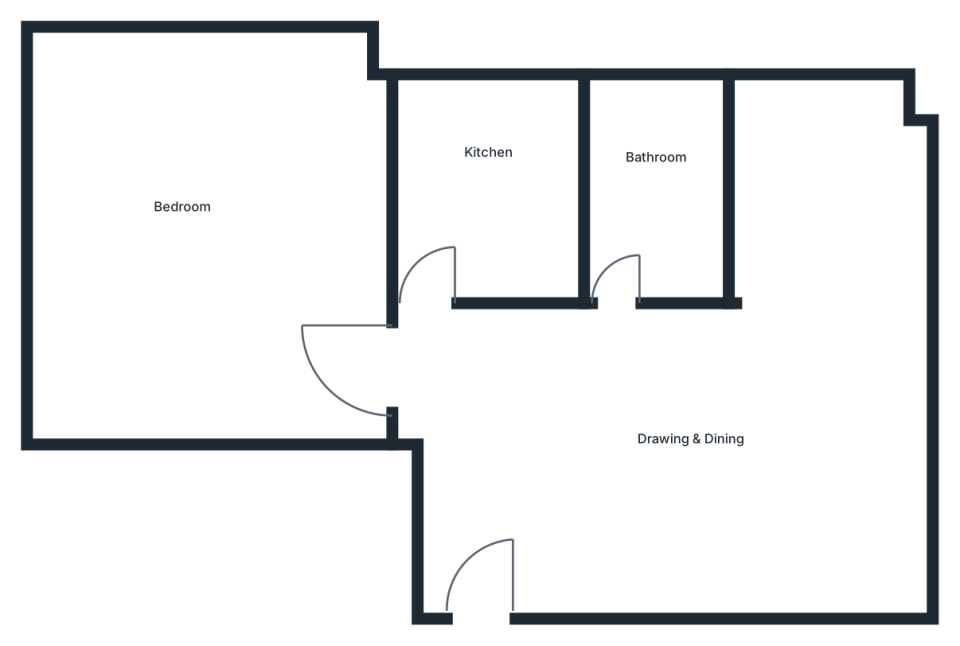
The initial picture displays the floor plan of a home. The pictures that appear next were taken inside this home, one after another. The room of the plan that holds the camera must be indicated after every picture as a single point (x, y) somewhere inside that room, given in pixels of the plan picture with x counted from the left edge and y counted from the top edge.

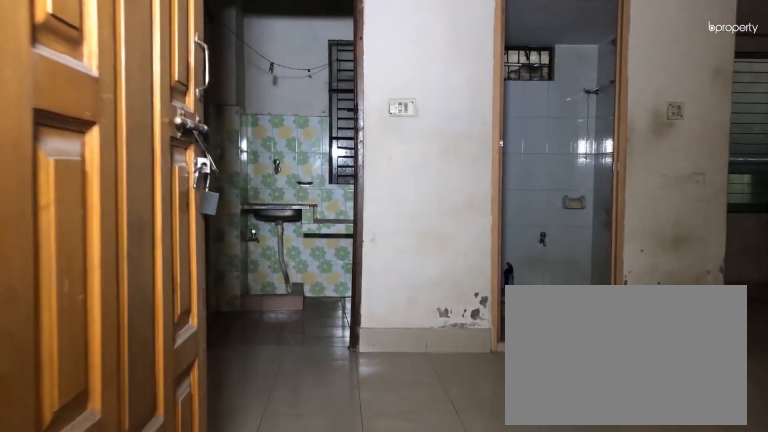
(511, 573)
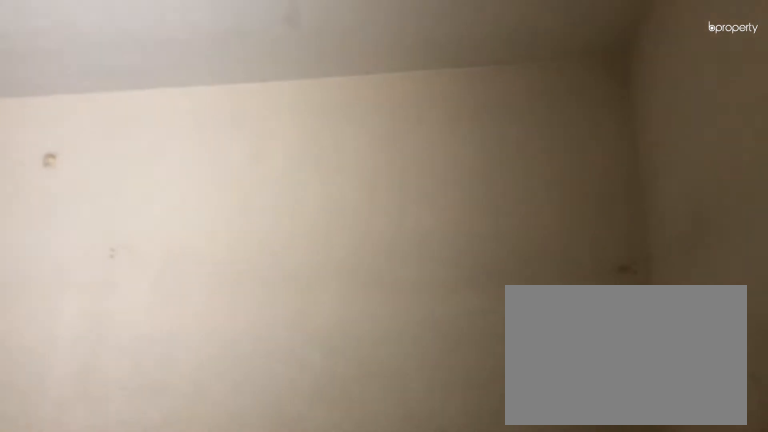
(671, 450)
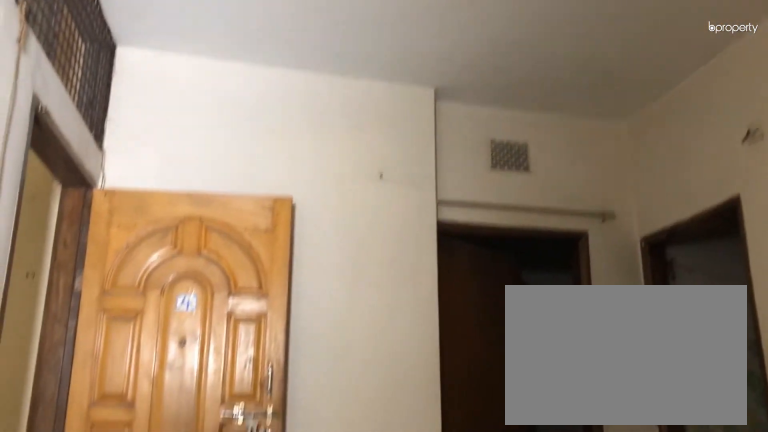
(671, 450)
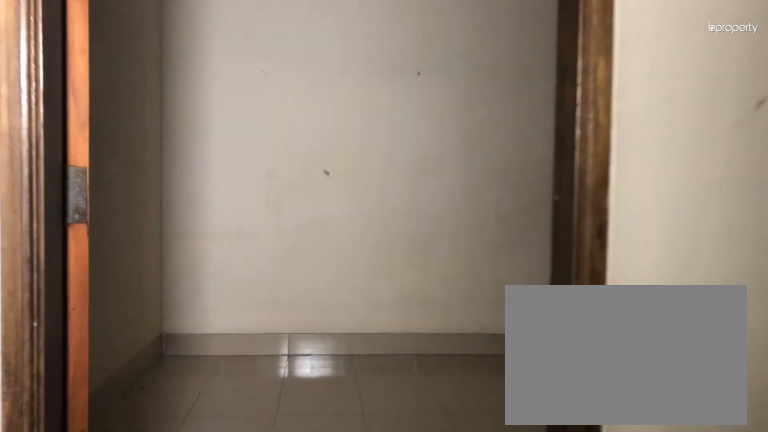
(372, 355)
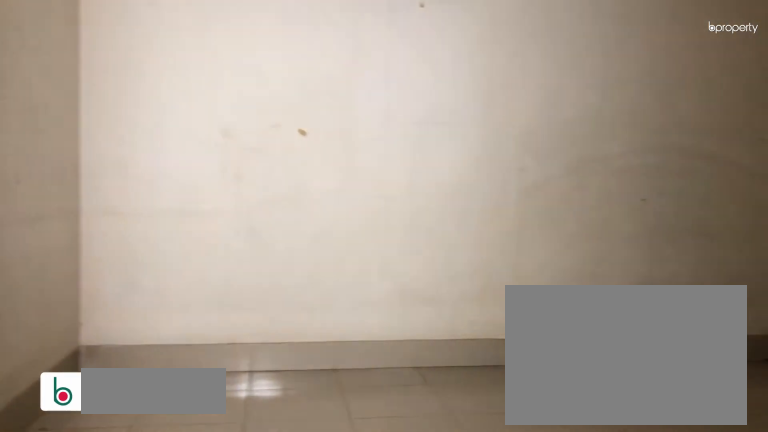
(144, 227)
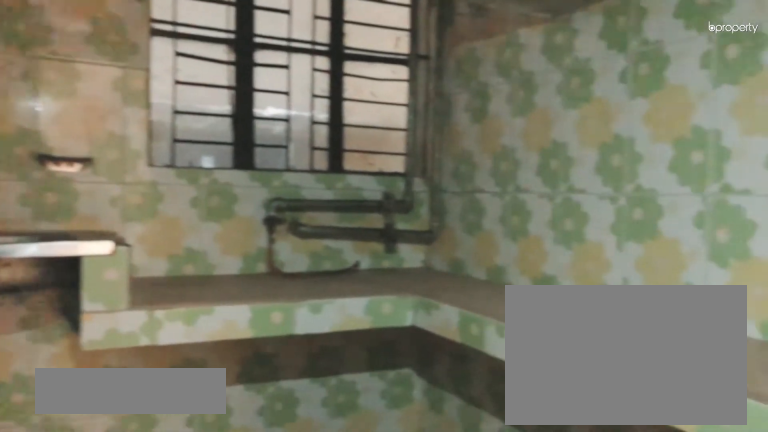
(494, 182)
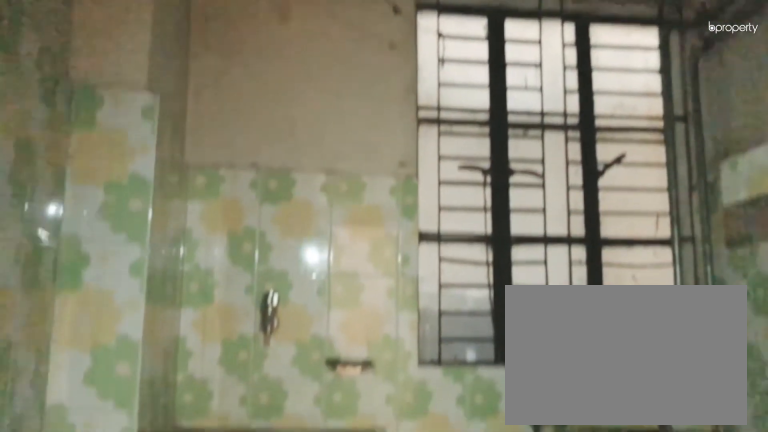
(494, 182)
